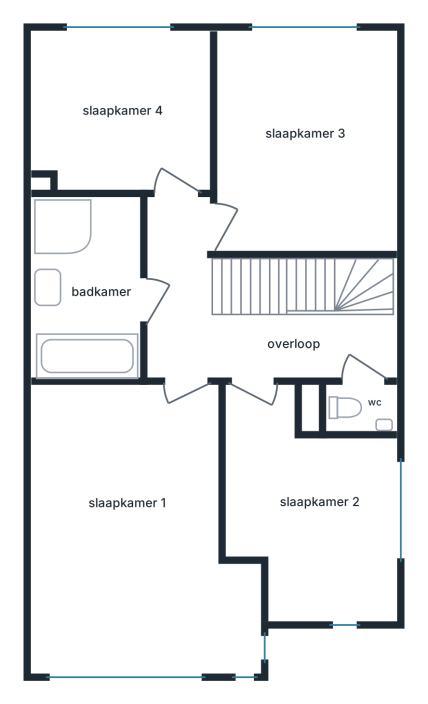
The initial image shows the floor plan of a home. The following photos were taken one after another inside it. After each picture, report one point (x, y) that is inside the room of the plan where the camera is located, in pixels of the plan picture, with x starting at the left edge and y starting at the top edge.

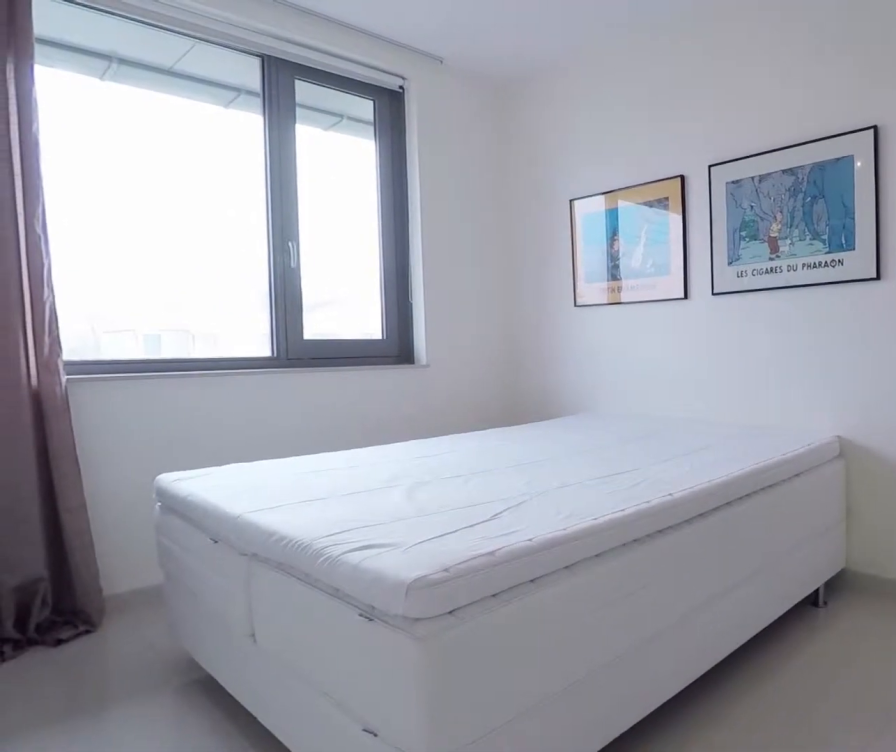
(304, 92)
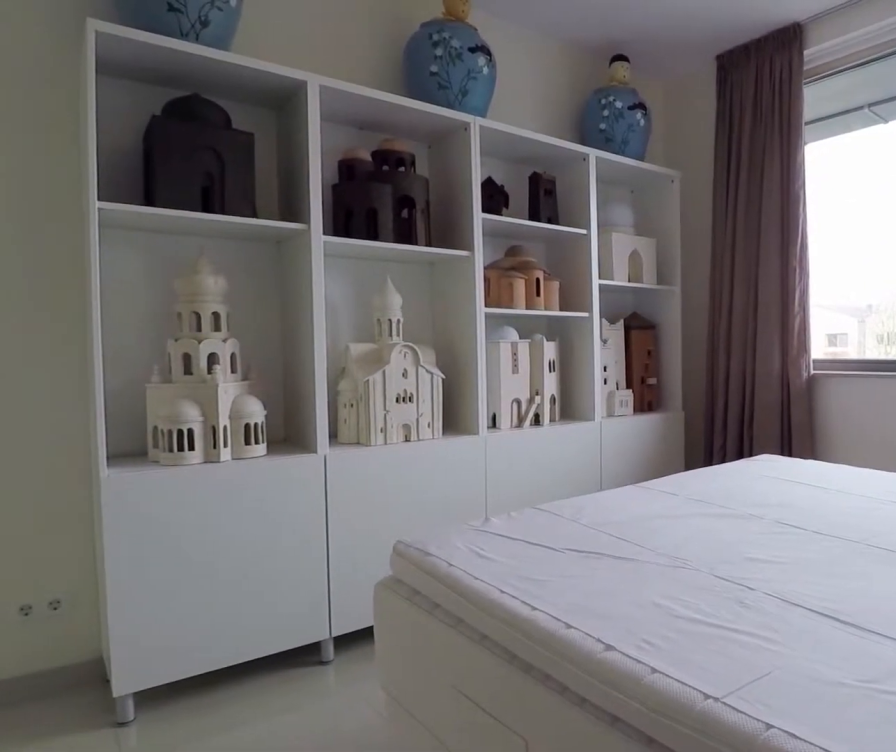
(304, 92)
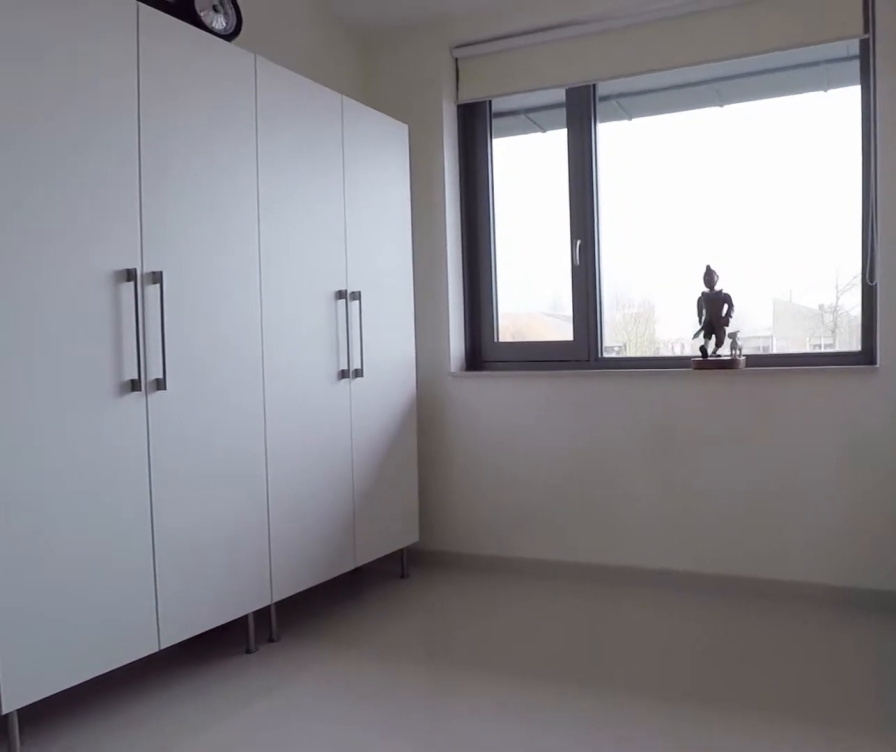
(123, 99)
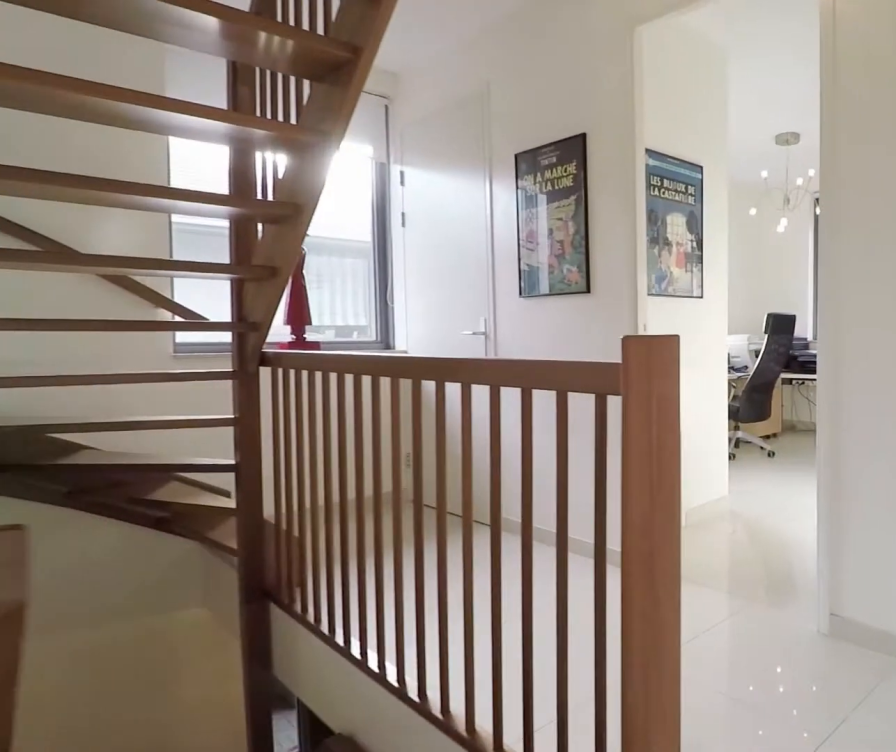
(330, 365)
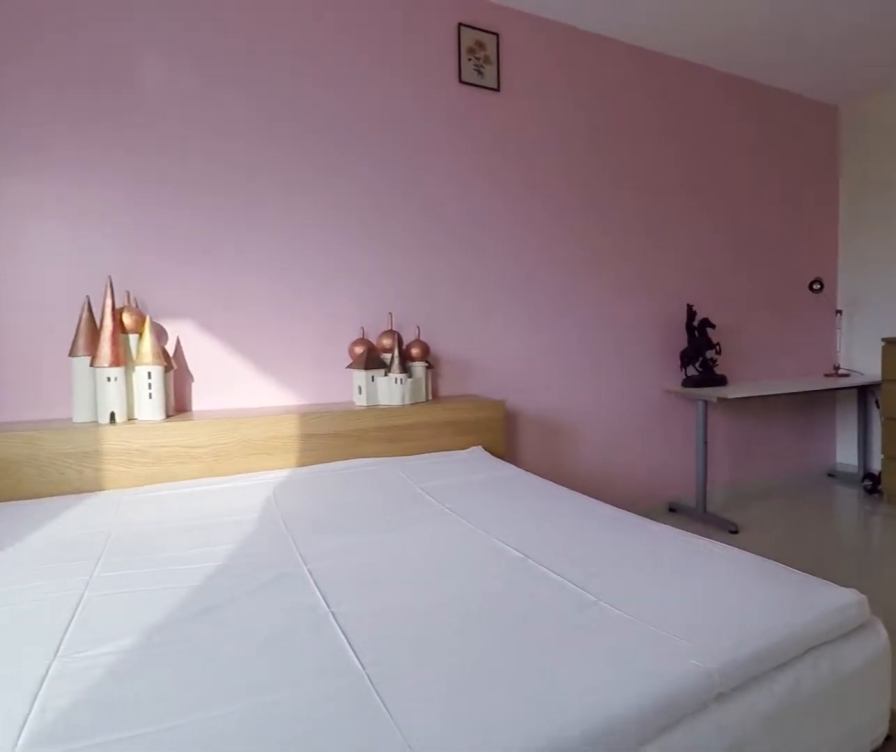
(147, 565)
